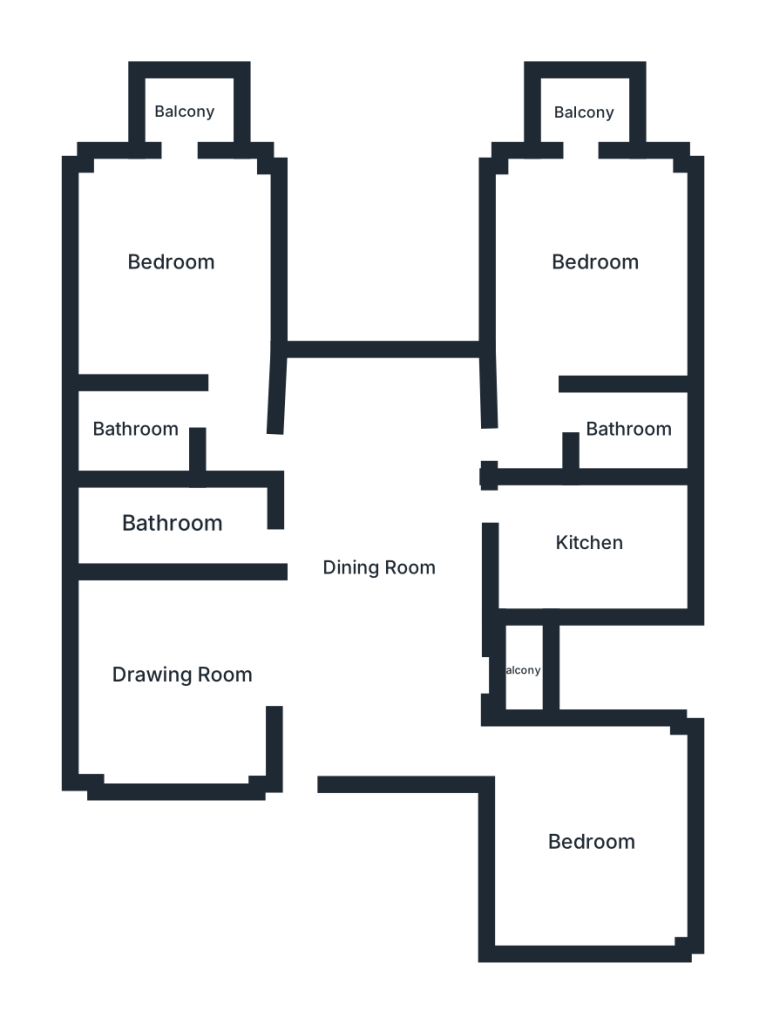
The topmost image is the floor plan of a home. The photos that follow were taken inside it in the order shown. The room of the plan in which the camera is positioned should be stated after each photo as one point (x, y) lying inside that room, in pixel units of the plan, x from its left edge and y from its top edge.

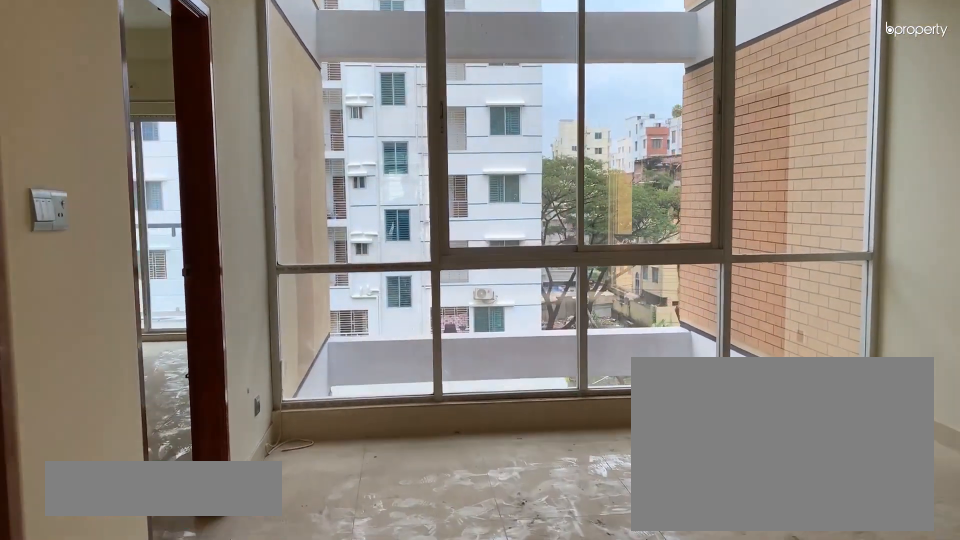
(374, 564)
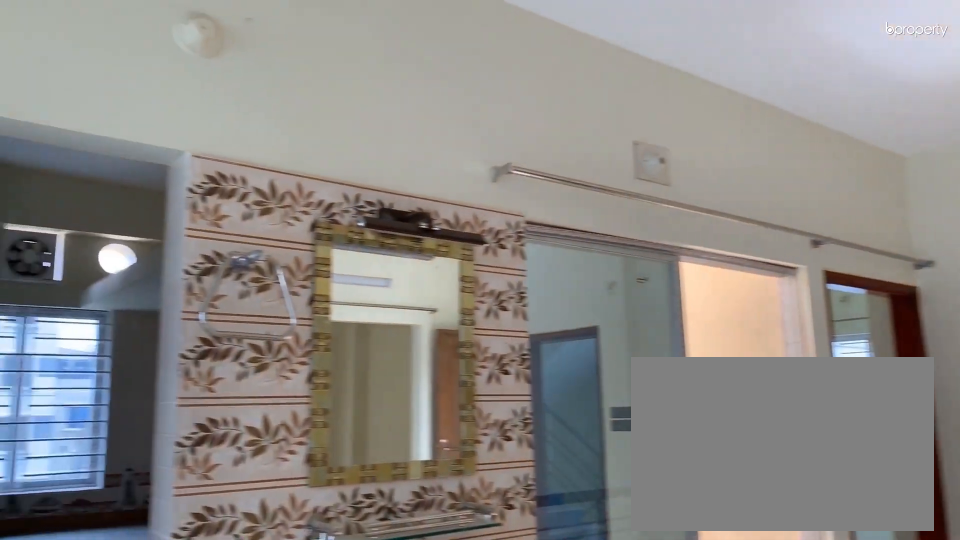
(374, 564)
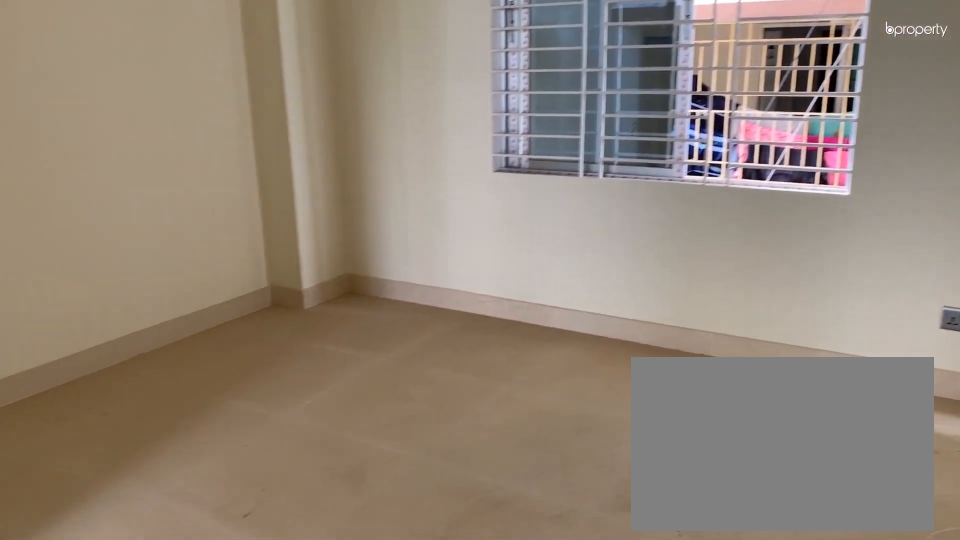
(183, 676)
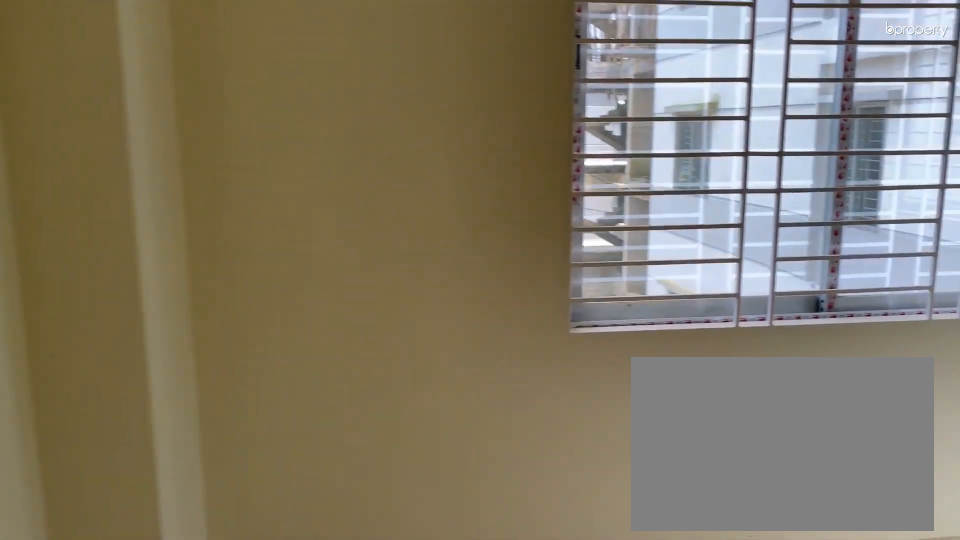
(591, 838)
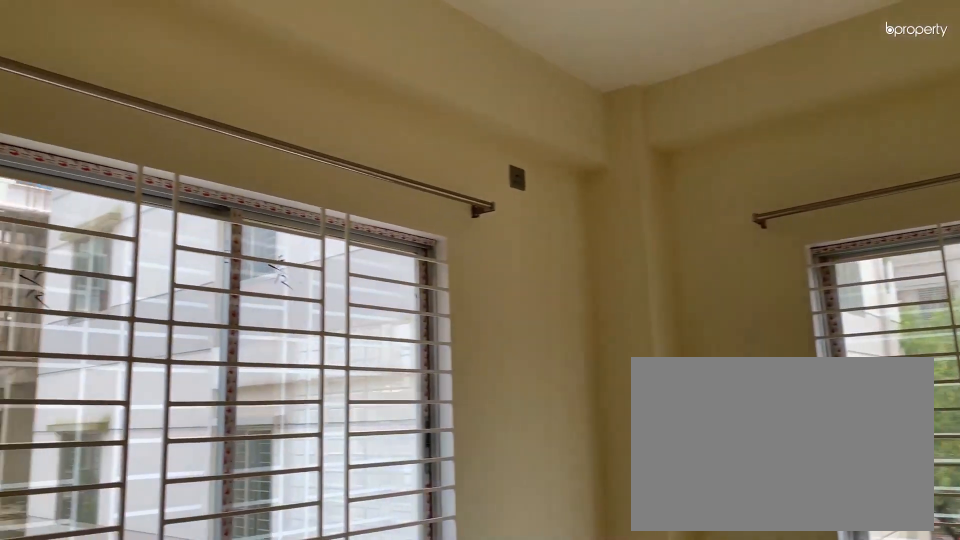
(591, 838)
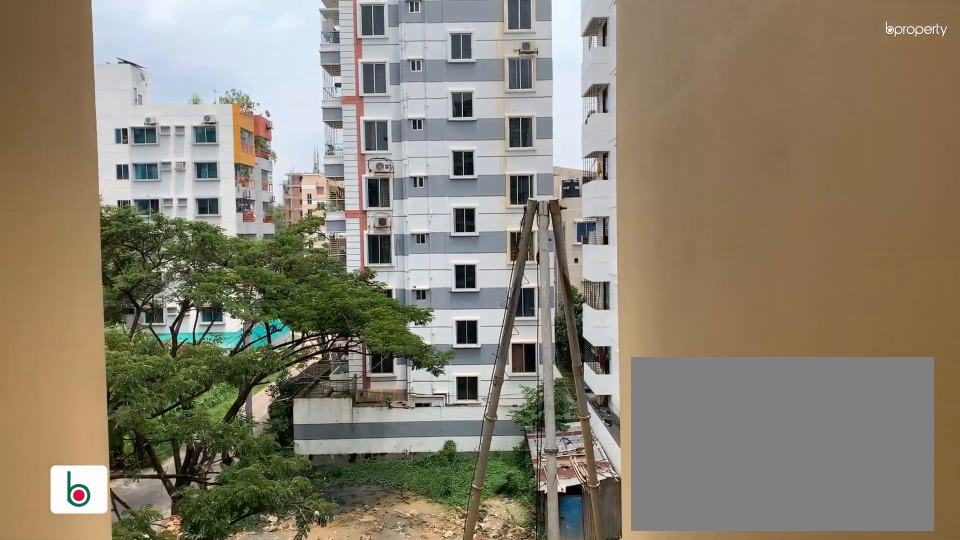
(516, 673)
